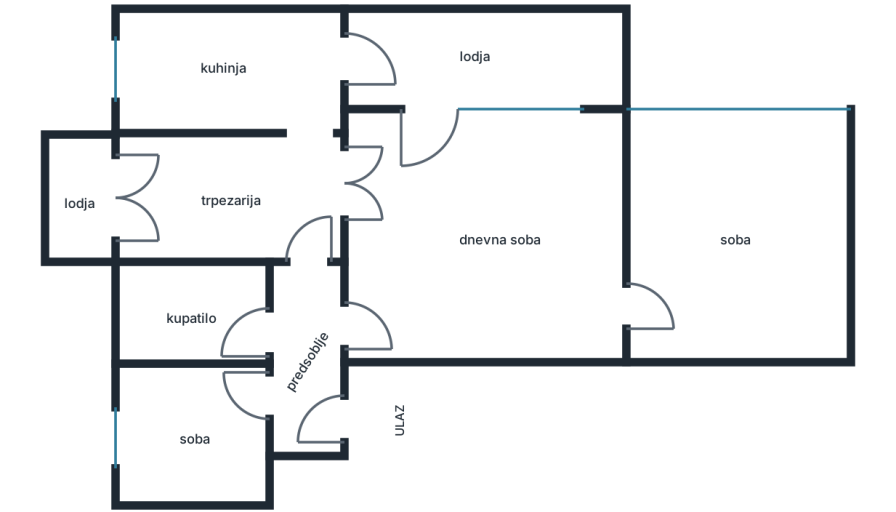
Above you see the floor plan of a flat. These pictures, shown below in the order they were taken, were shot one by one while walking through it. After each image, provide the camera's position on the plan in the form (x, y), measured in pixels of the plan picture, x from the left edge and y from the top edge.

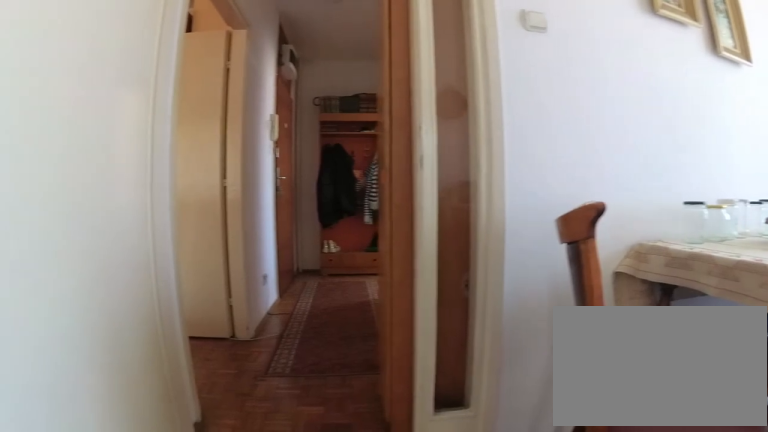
(296, 157)
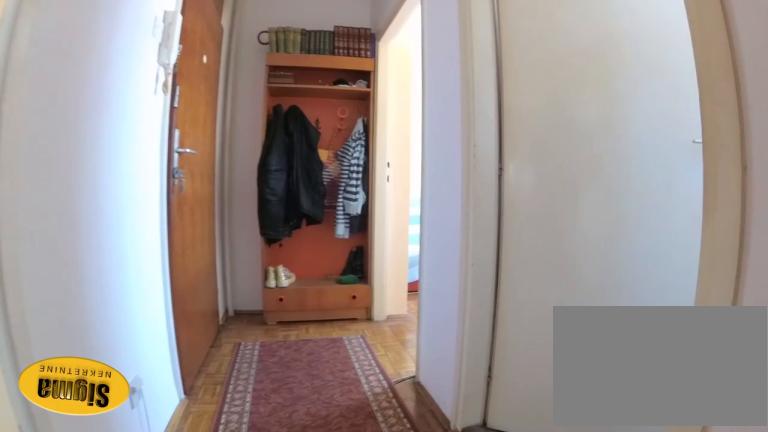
(304, 253)
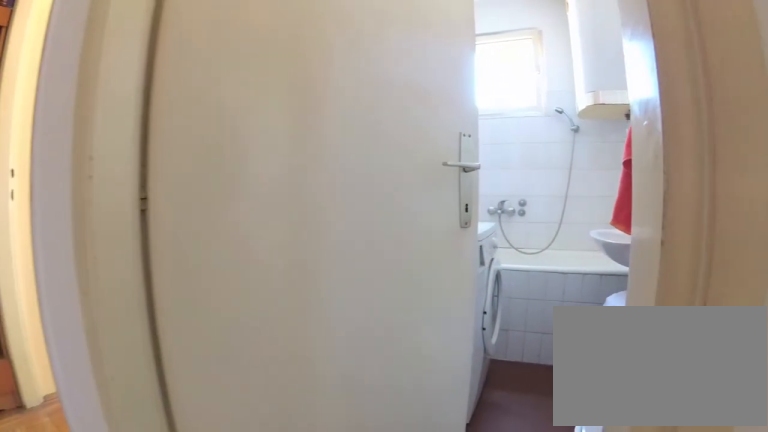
(292, 313)
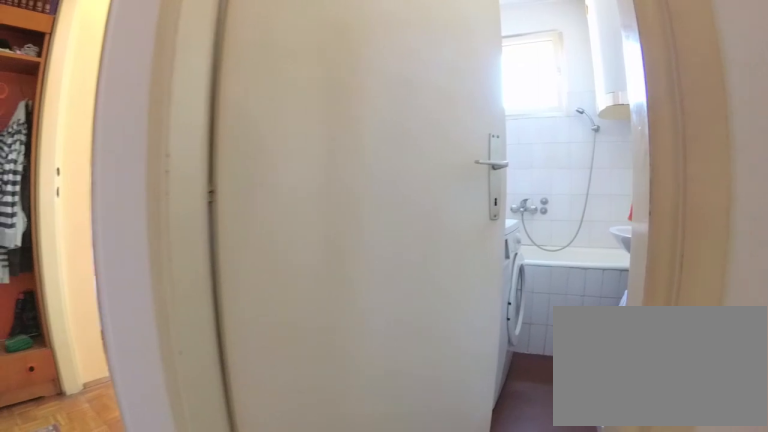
(296, 312)
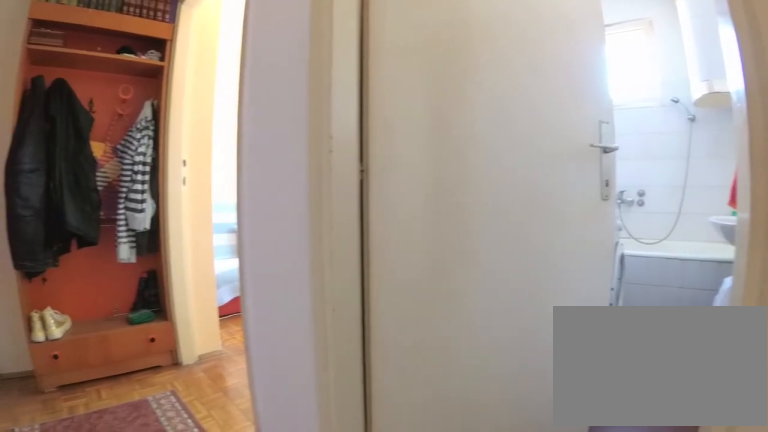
(302, 299)
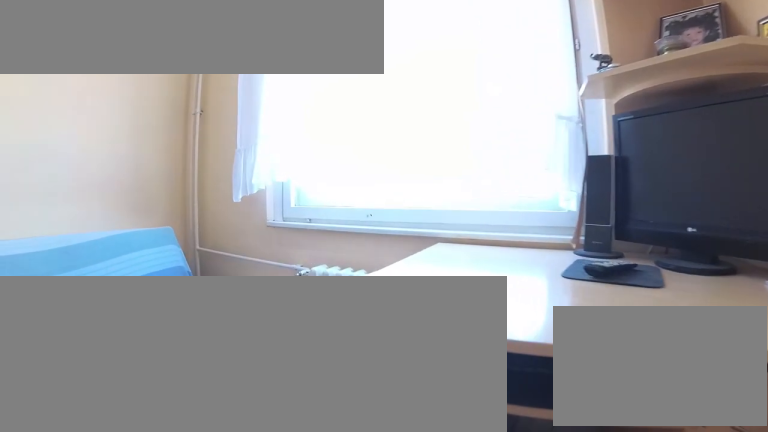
(214, 409)
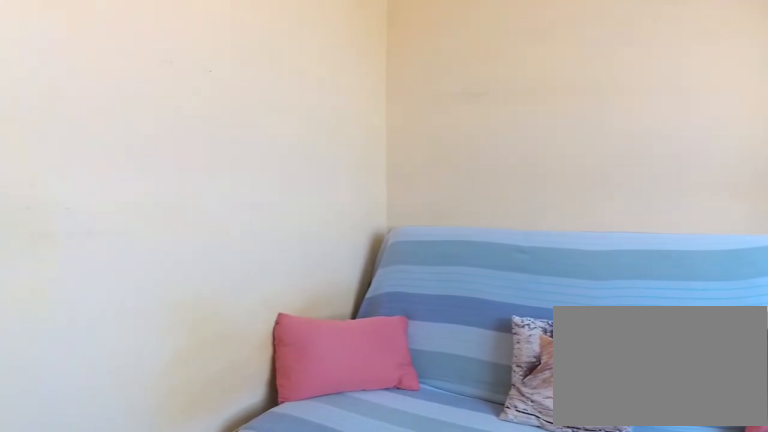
(163, 391)
